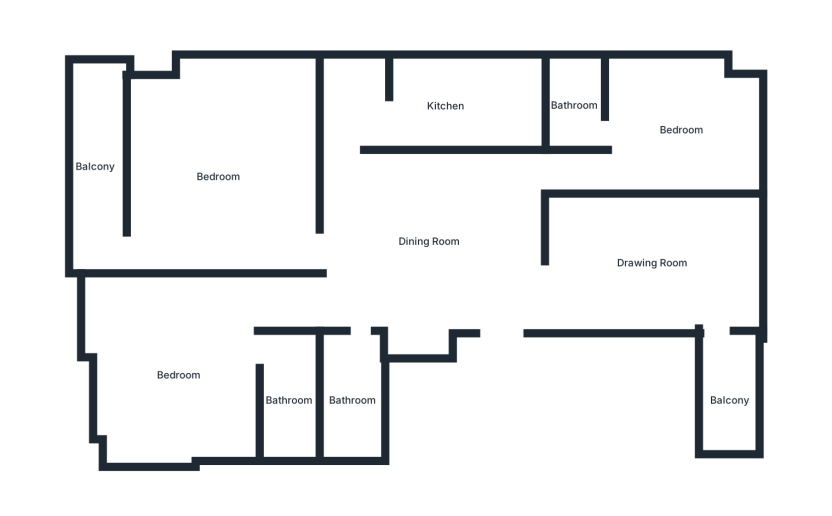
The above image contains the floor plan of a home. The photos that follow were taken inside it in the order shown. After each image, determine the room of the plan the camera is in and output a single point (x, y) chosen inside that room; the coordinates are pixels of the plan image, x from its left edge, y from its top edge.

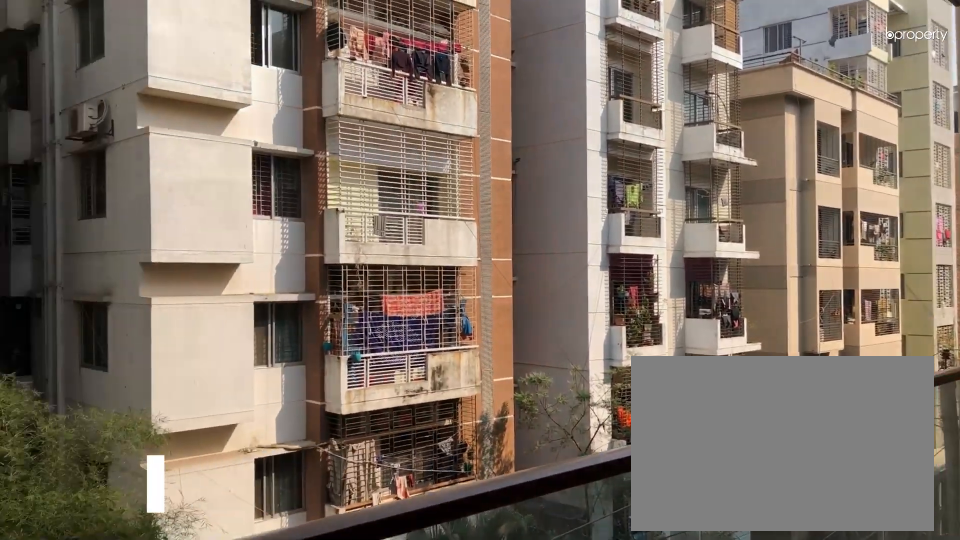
(96, 166)
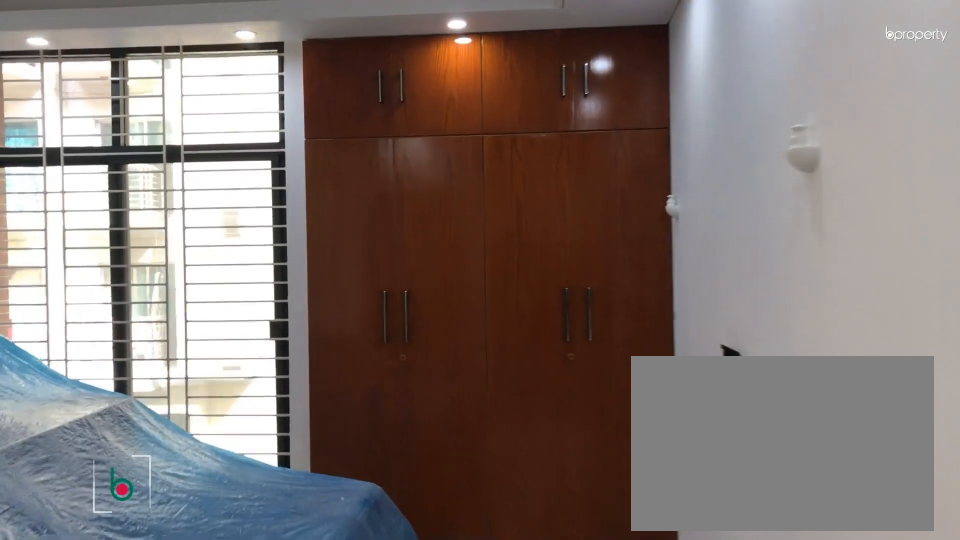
(180, 376)
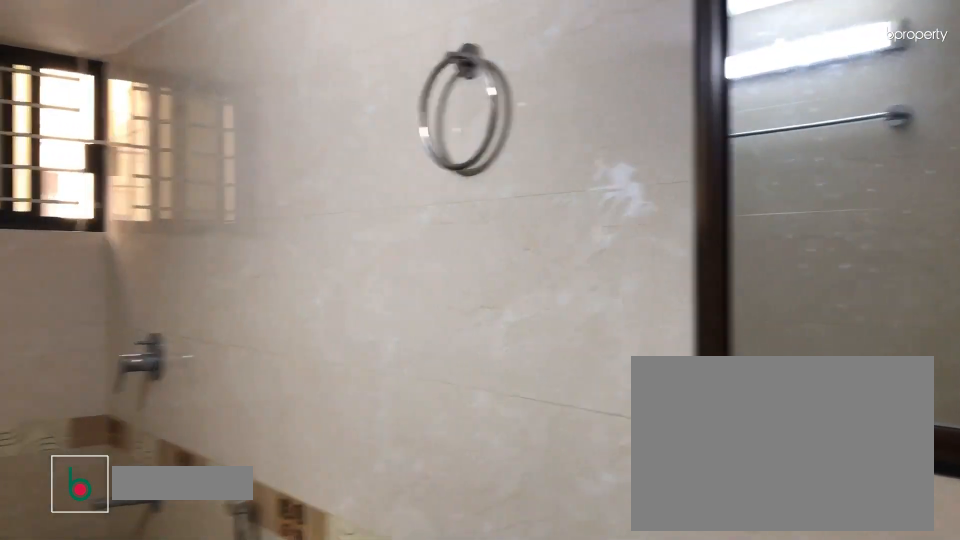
(354, 400)
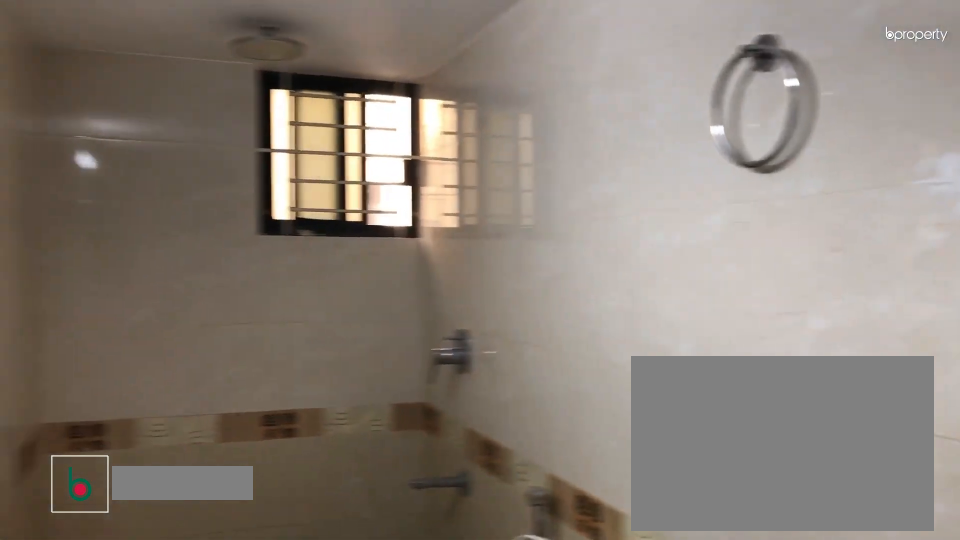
(354, 400)
